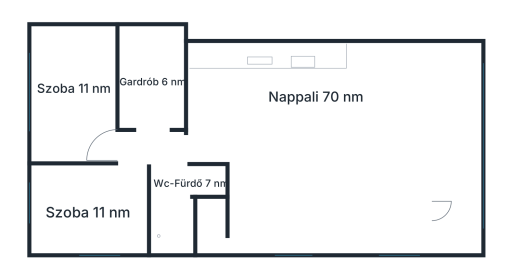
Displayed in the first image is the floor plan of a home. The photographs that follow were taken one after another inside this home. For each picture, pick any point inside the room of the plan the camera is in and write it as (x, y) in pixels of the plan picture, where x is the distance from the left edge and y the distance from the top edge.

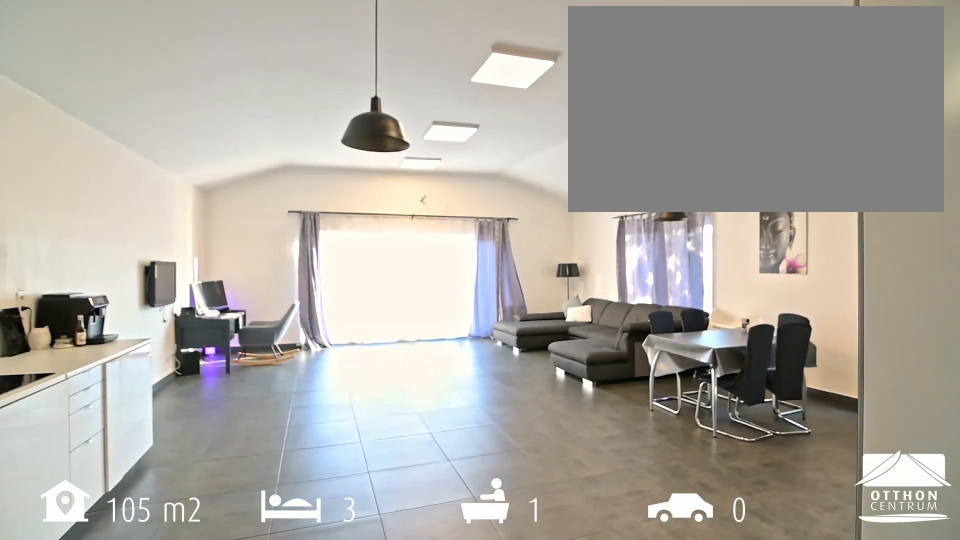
(334, 152)
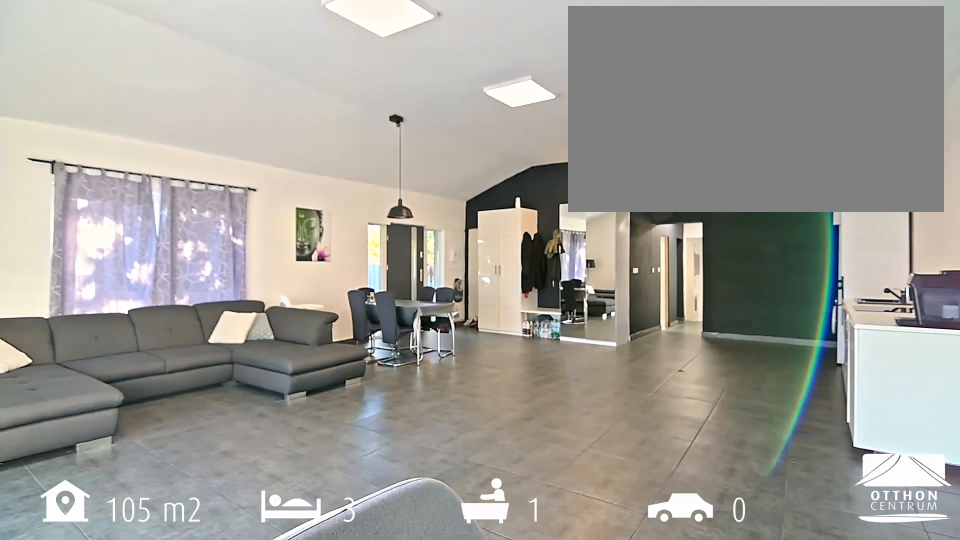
(334, 152)
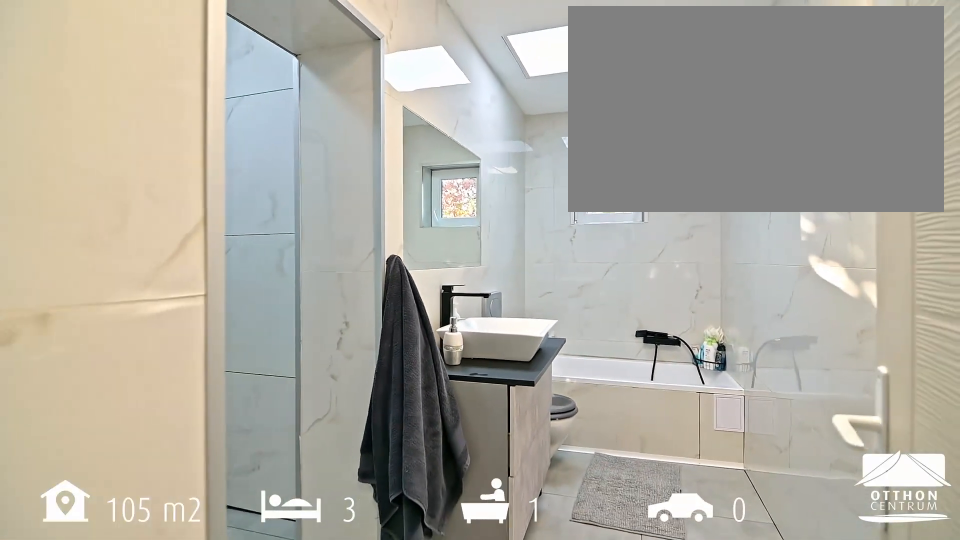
(170, 202)
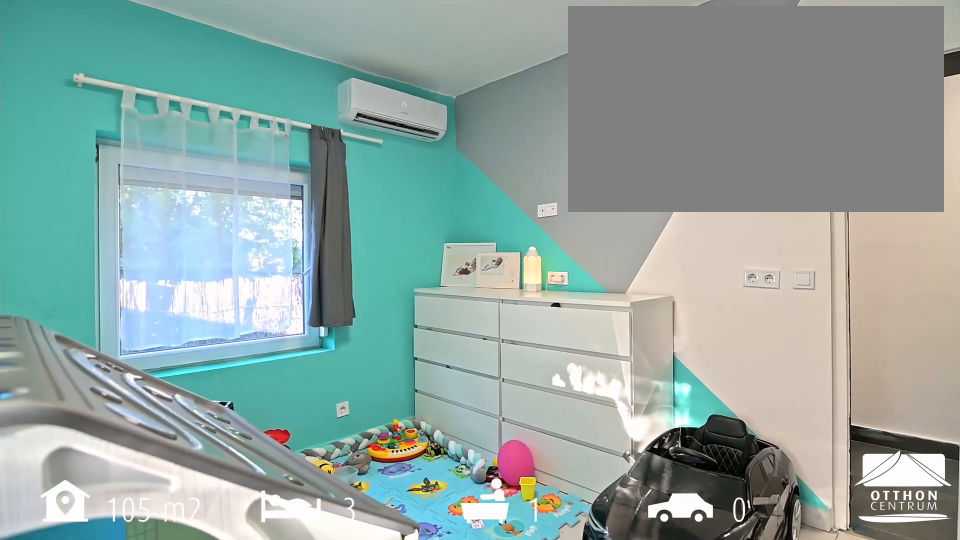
(88, 213)
